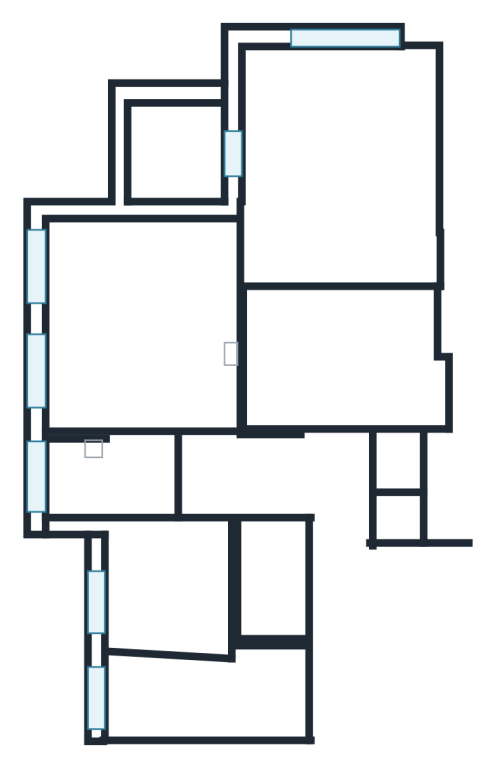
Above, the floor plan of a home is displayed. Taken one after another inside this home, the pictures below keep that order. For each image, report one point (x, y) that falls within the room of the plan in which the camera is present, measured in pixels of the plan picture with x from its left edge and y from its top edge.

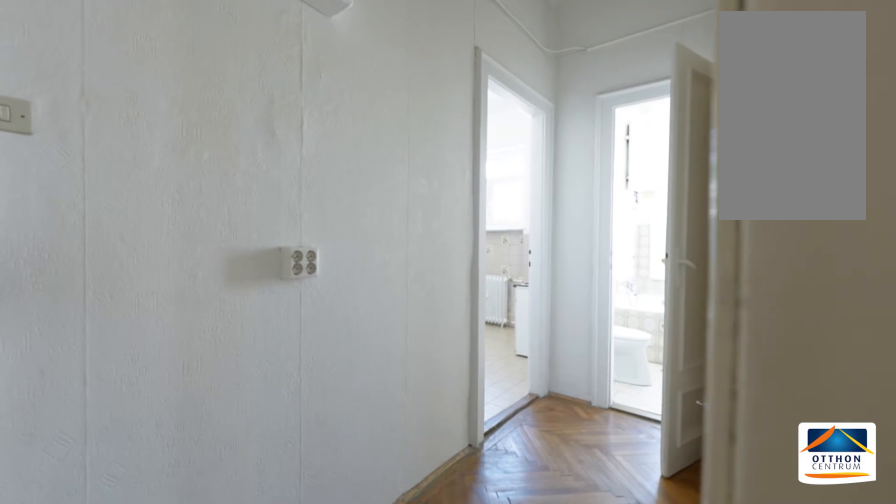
(321, 476)
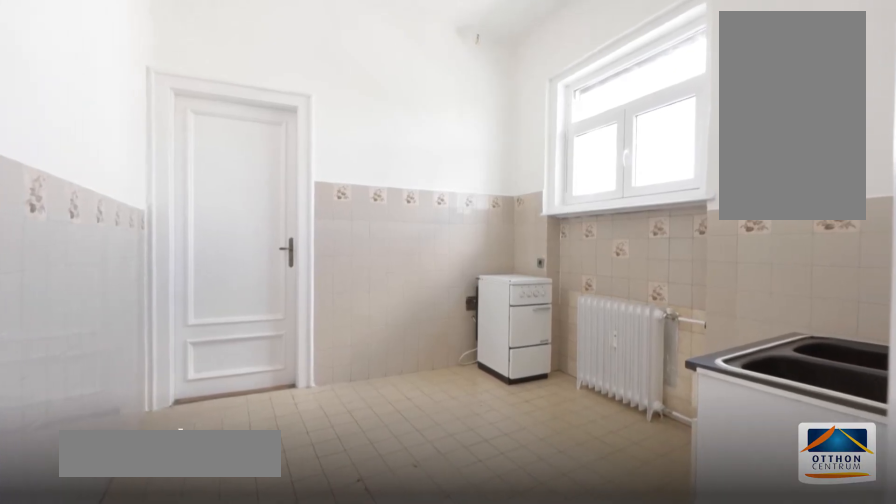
(189, 593)
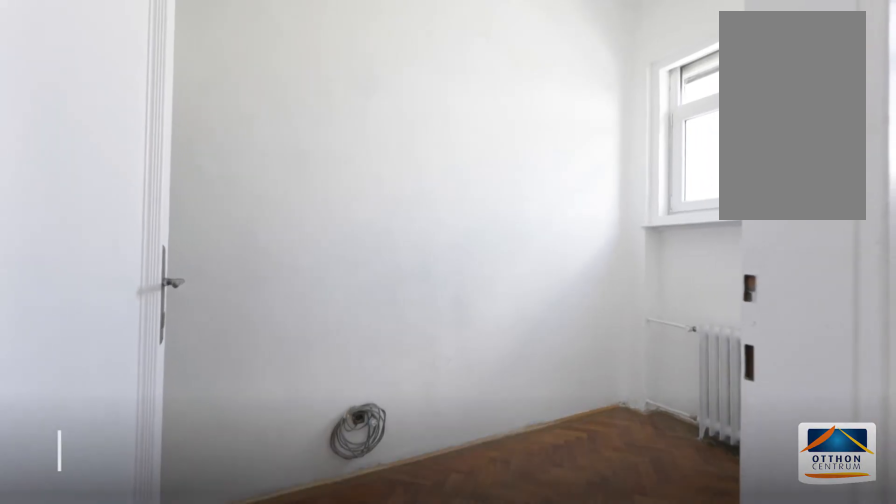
(189, 692)
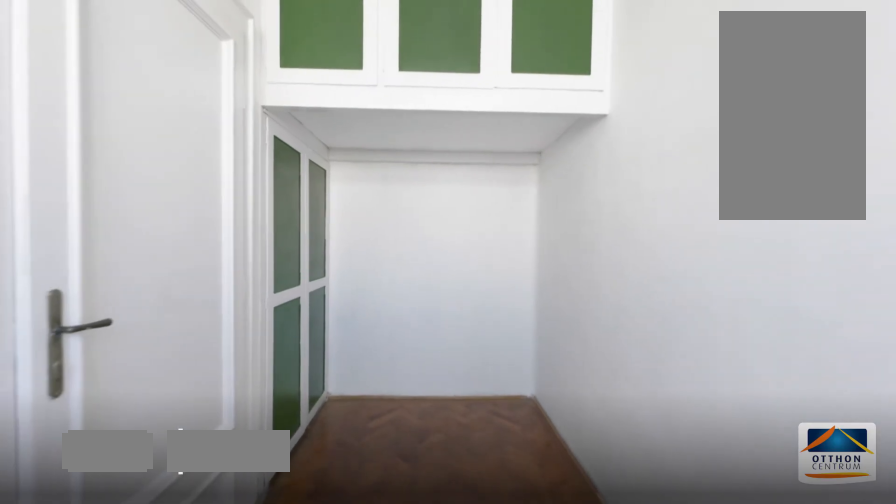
(189, 692)
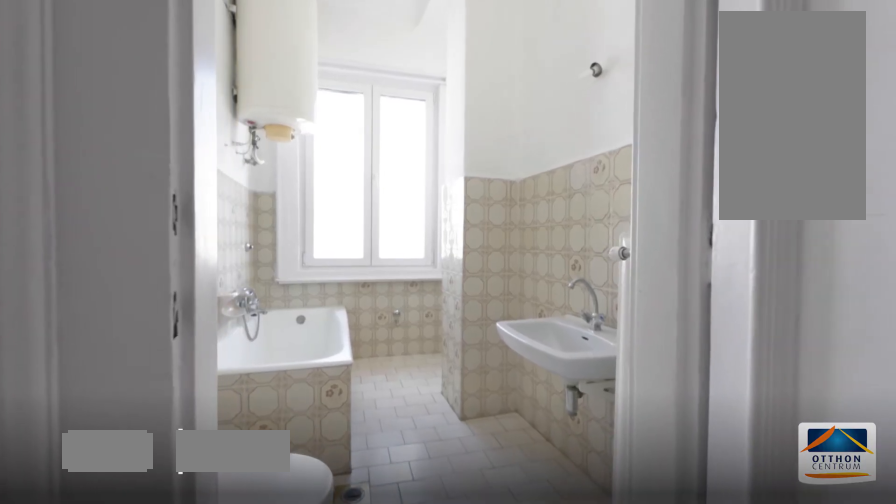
(114, 480)
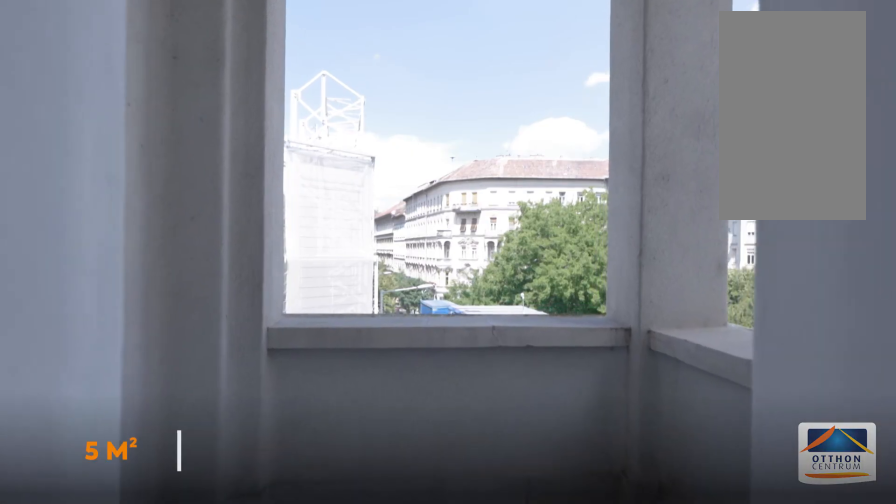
(181, 151)
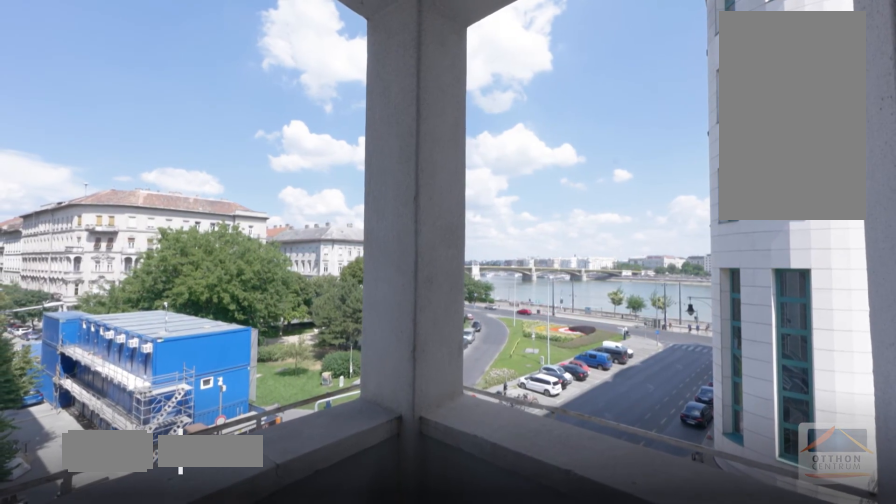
(181, 150)
